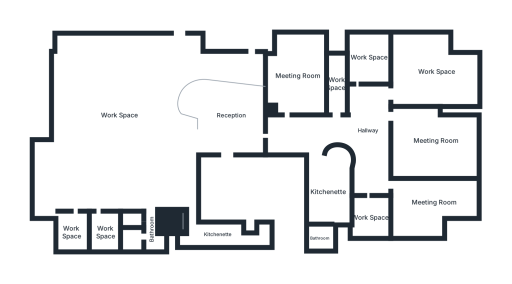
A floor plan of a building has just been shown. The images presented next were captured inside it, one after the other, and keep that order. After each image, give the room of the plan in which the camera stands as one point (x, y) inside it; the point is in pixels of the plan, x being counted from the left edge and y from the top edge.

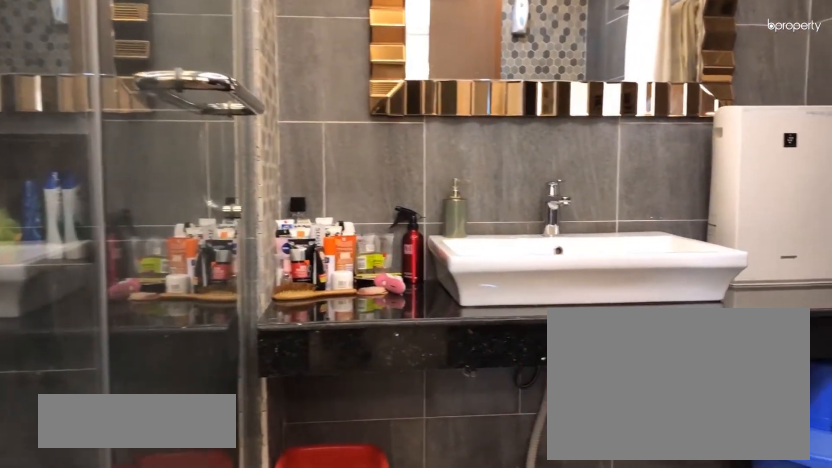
(320, 238)
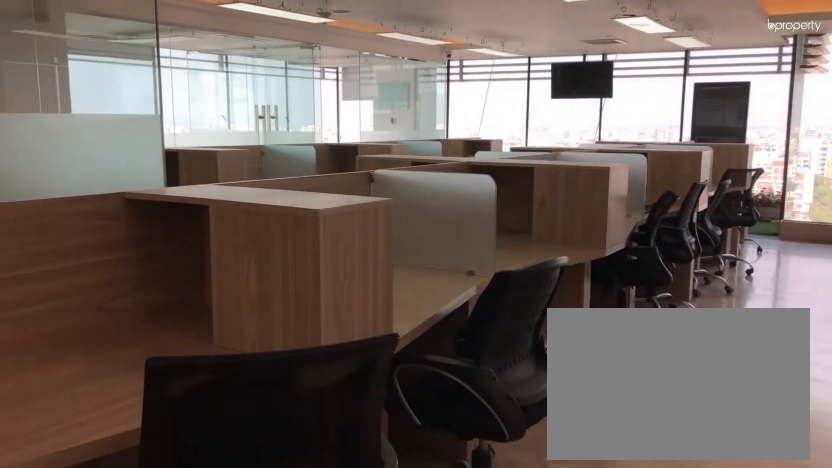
(119, 115)
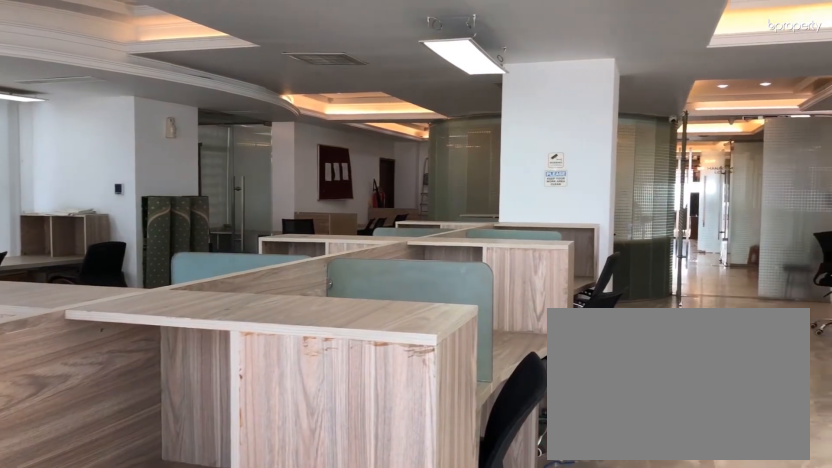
(119, 115)
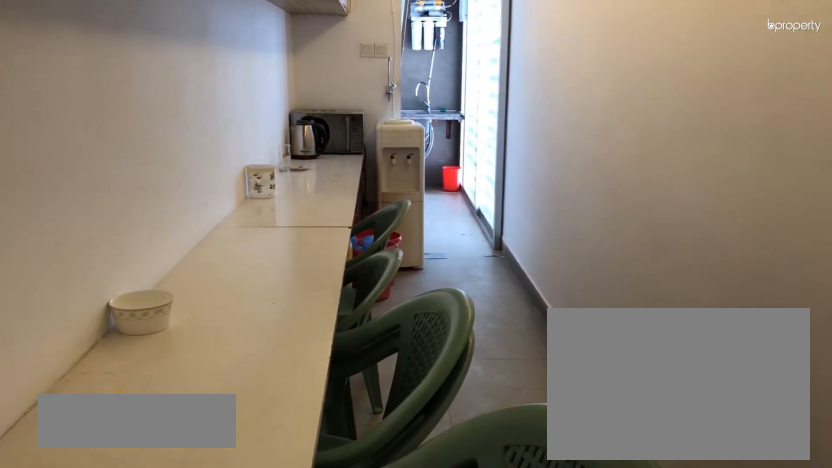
(217, 234)
